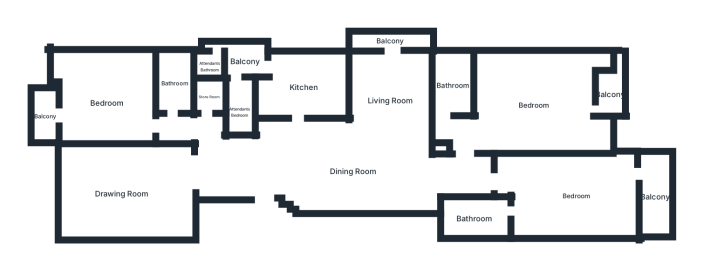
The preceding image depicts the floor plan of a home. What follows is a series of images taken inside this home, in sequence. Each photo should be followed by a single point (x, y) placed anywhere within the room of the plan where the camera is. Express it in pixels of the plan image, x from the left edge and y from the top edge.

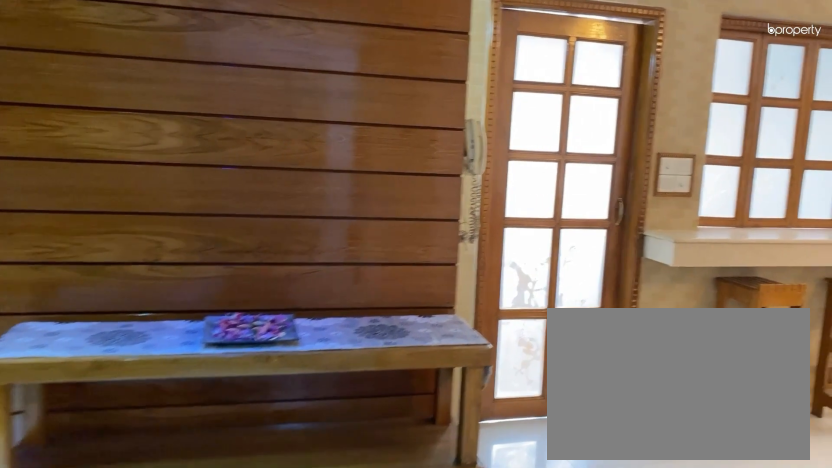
(268, 173)
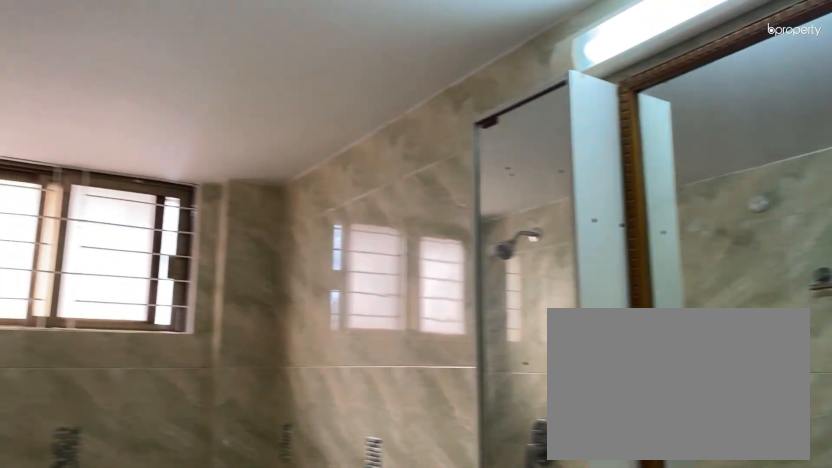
(175, 84)
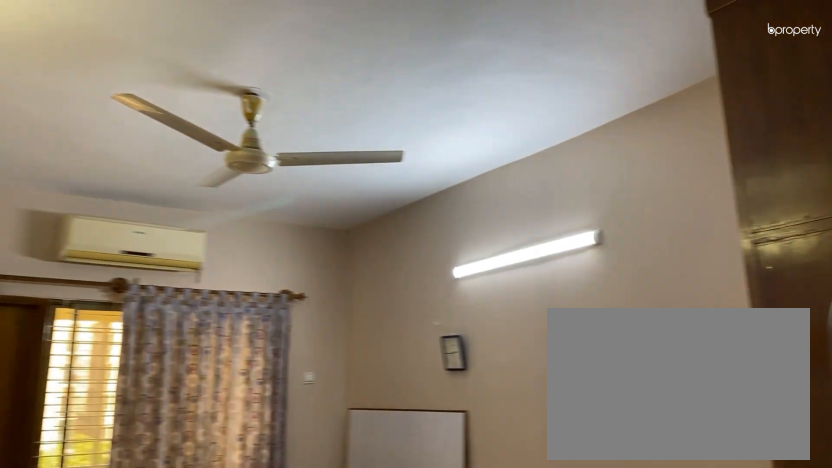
(576, 196)
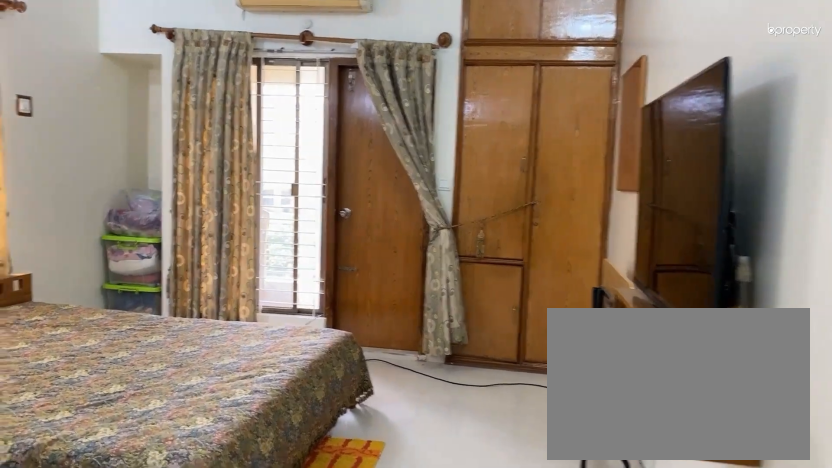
(534, 106)
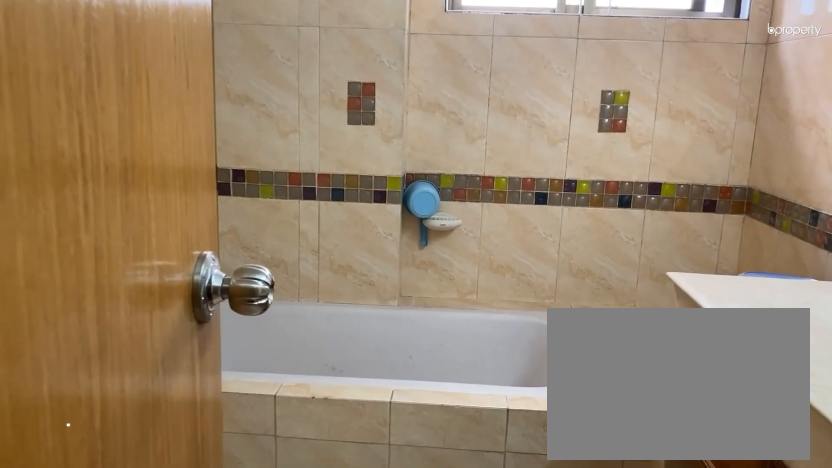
(453, 85)
